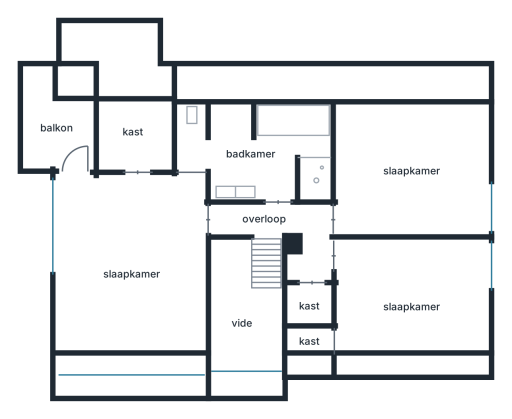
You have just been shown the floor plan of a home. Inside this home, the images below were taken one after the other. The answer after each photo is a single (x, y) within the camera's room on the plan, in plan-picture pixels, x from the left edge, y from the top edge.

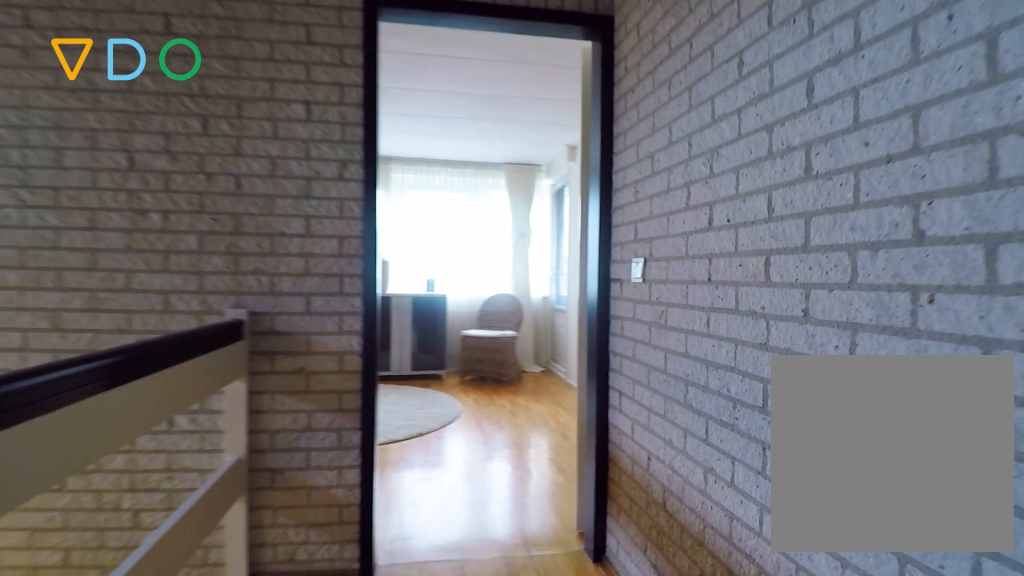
(283, 233)
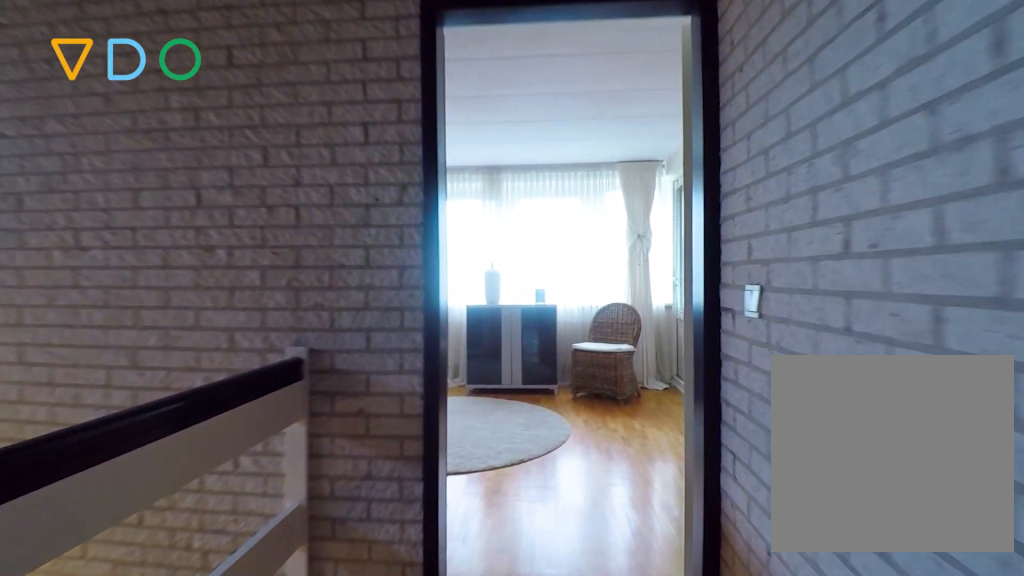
(283, 233)
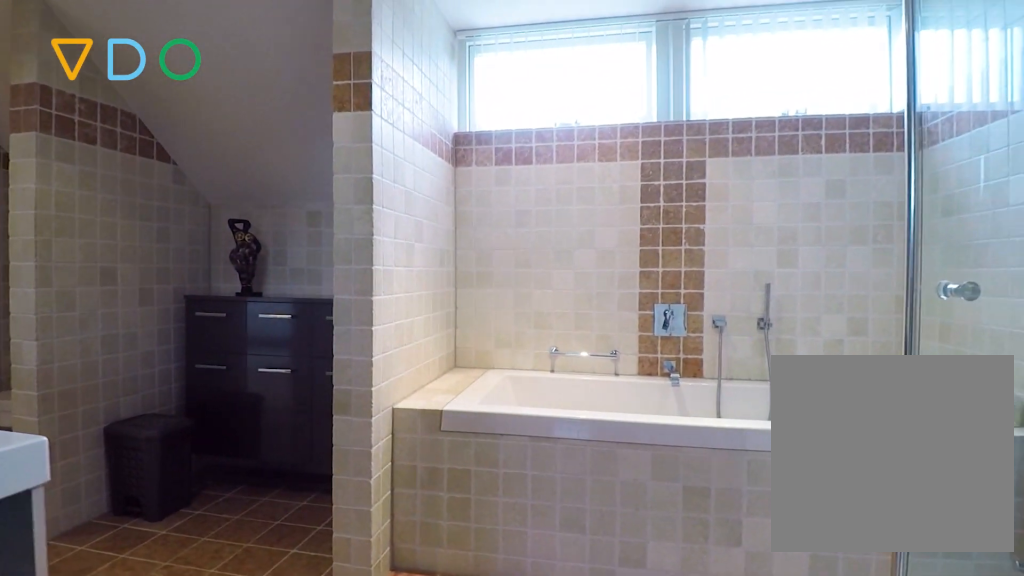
(254, 152)
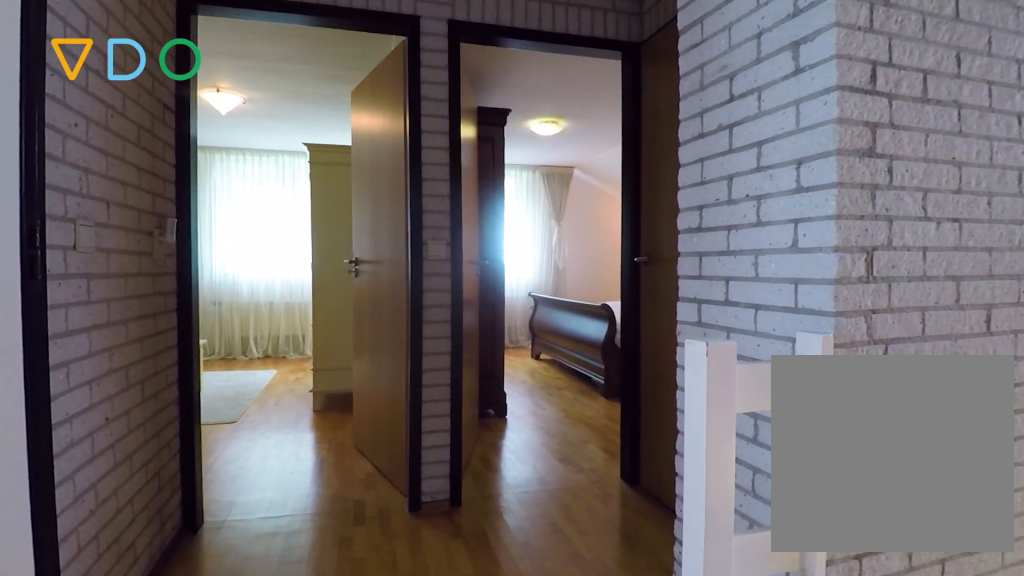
(283, 233)
